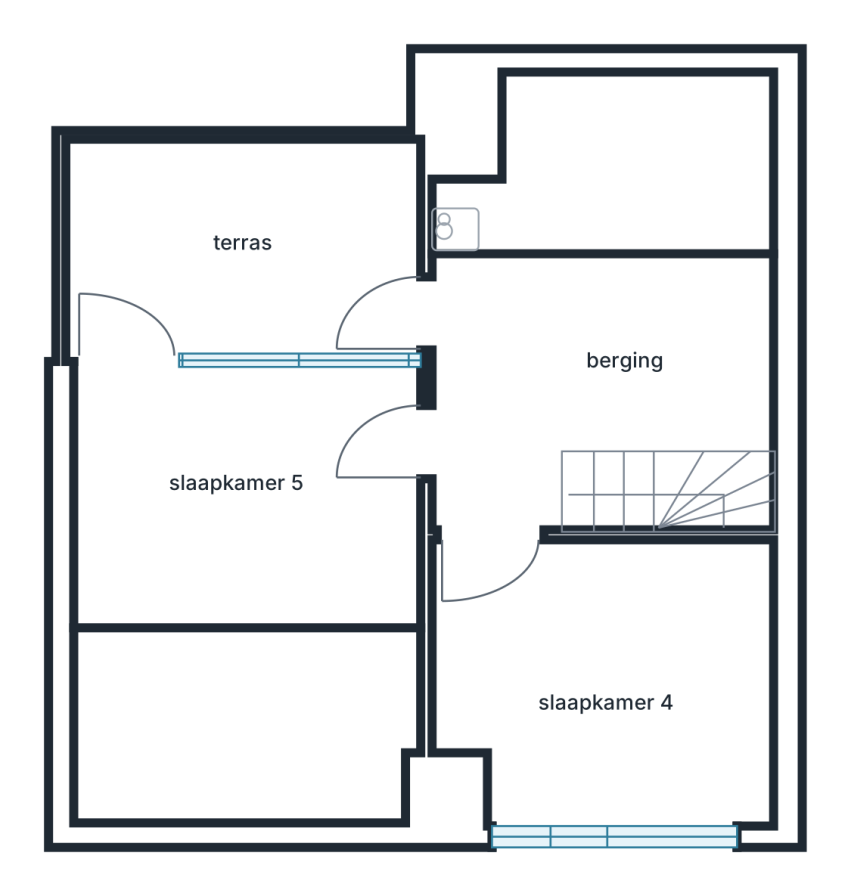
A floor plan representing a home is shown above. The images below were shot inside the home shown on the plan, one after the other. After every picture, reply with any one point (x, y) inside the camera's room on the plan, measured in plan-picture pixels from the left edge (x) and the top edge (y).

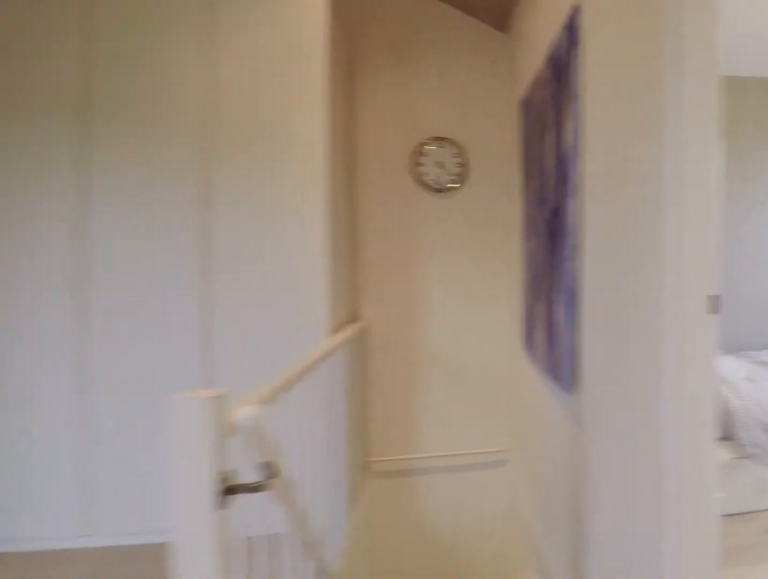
(592, 370)
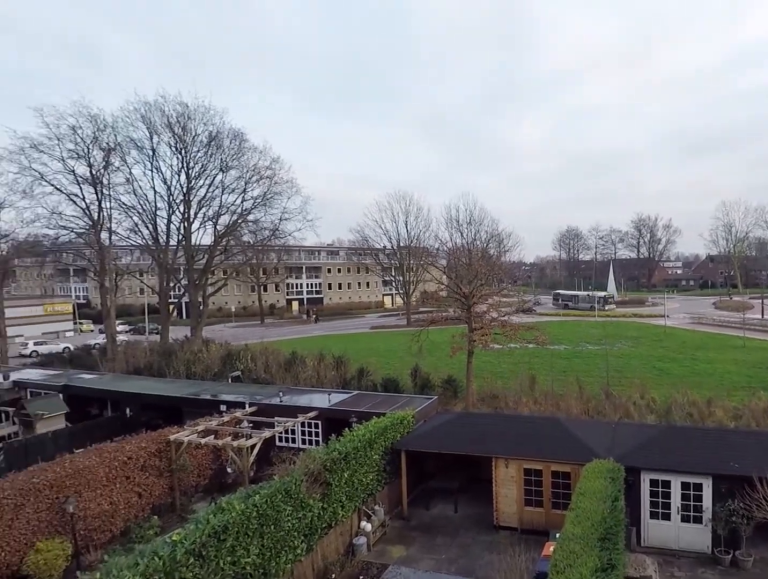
(244, 247)
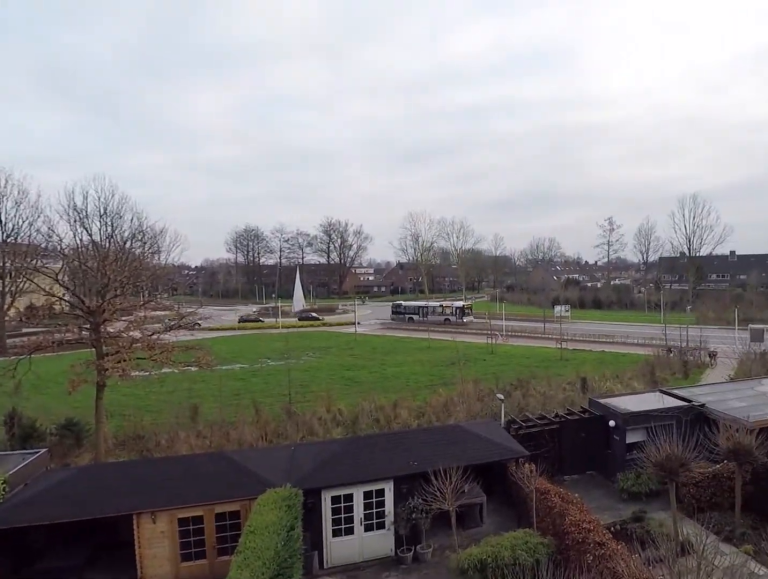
(244, 247)
